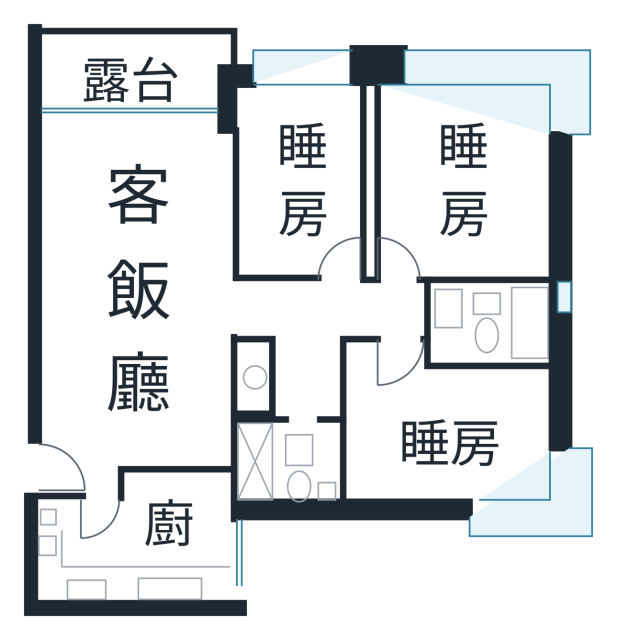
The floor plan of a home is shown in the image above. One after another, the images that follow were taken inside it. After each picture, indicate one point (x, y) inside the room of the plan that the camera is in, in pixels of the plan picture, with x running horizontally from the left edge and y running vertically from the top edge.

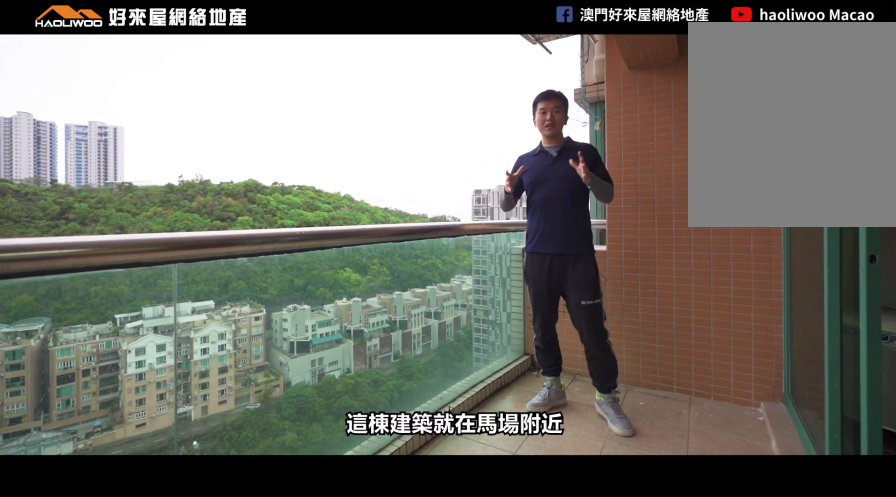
(137, 72)
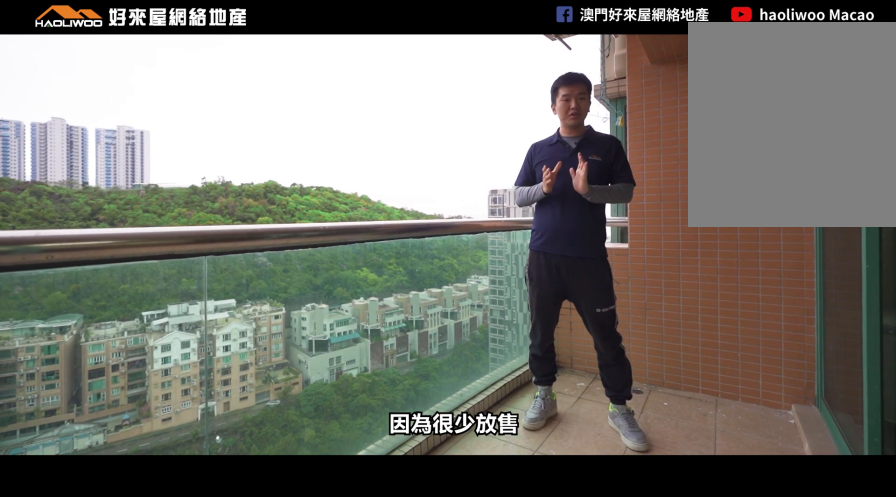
(137, 72)
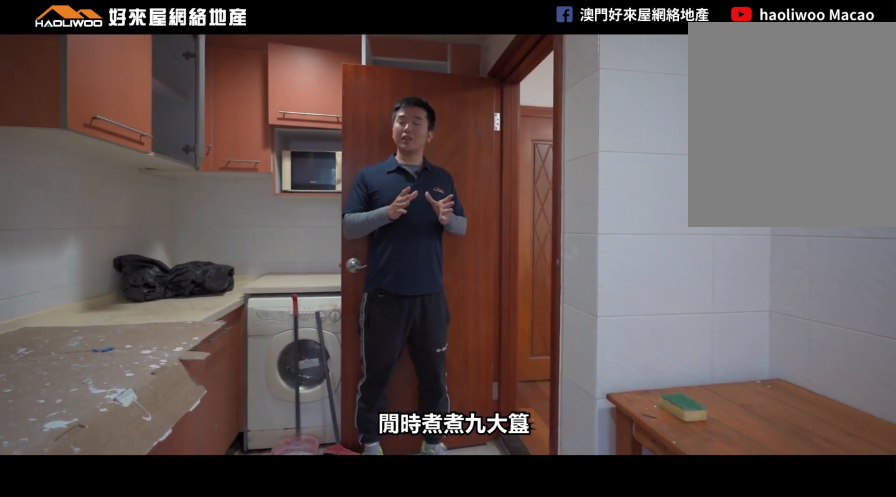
(137, 539)
